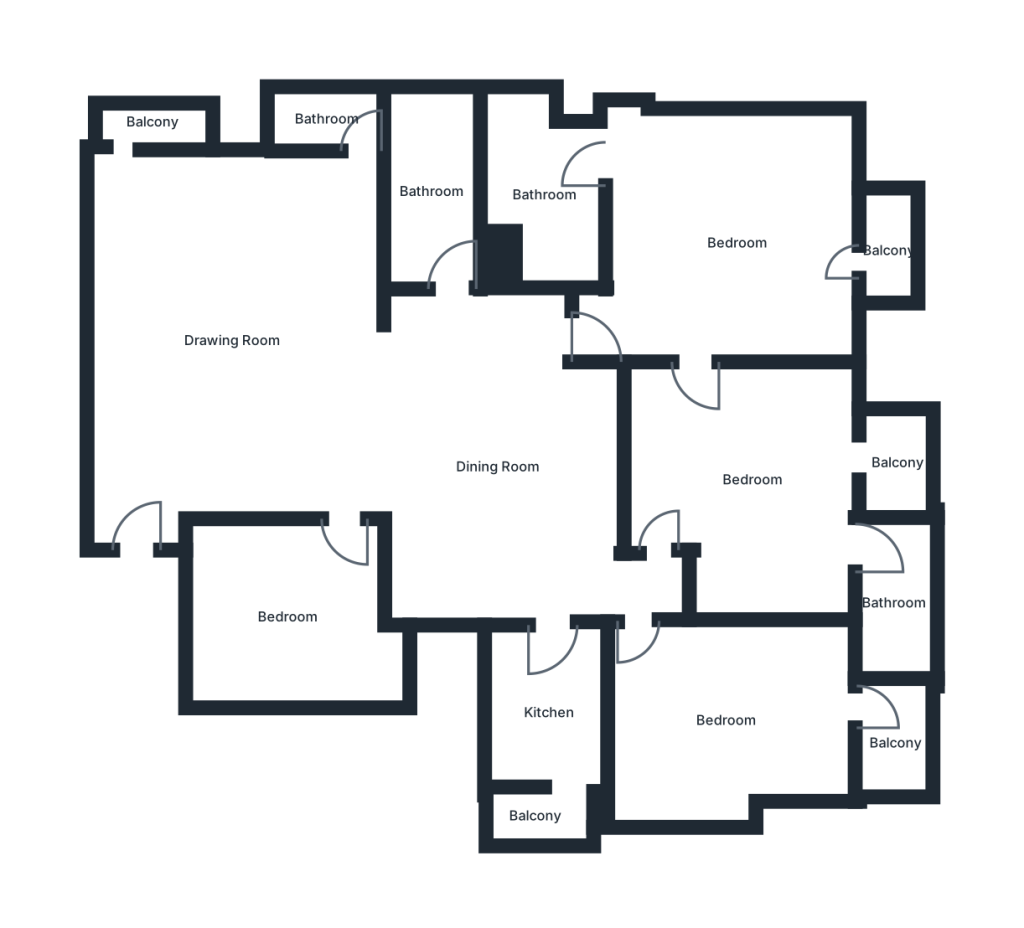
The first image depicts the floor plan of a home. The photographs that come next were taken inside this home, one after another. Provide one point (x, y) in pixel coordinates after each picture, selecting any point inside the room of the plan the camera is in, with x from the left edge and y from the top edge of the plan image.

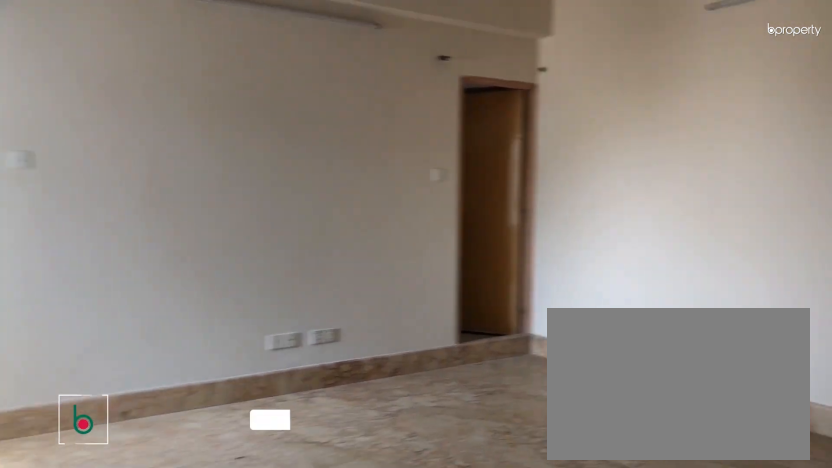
(229, 342)
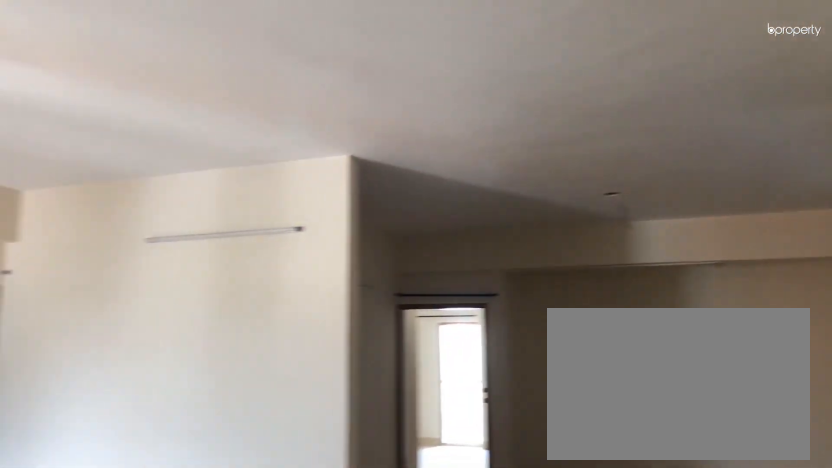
(229, 342)
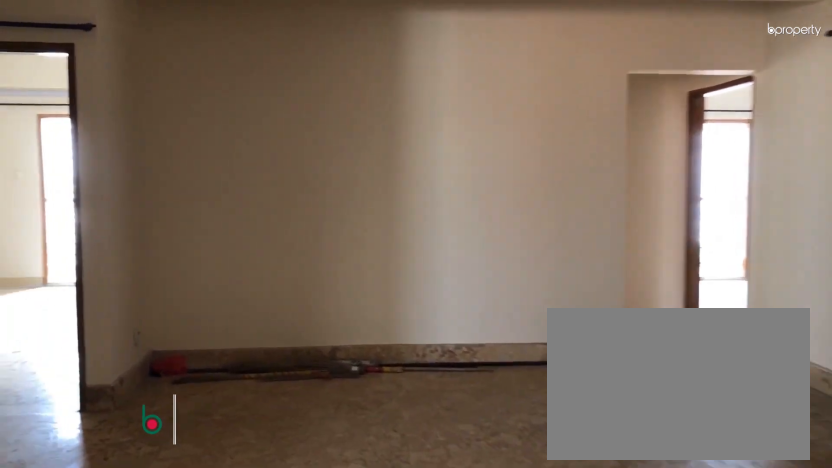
(493, 467)
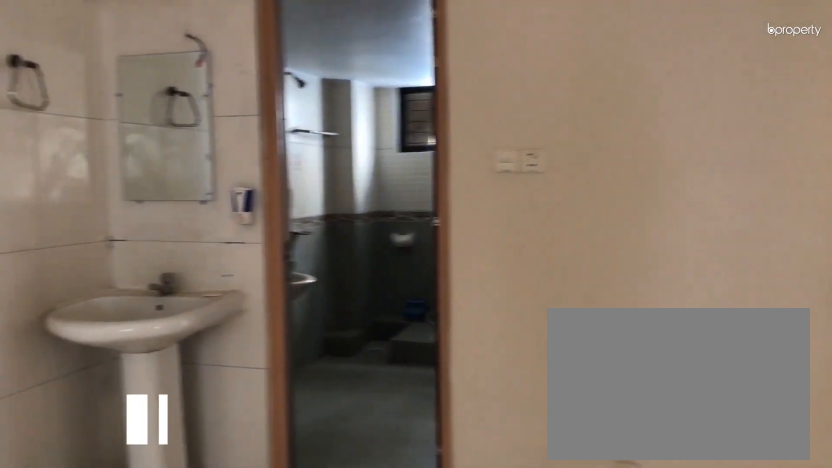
(493, 467)
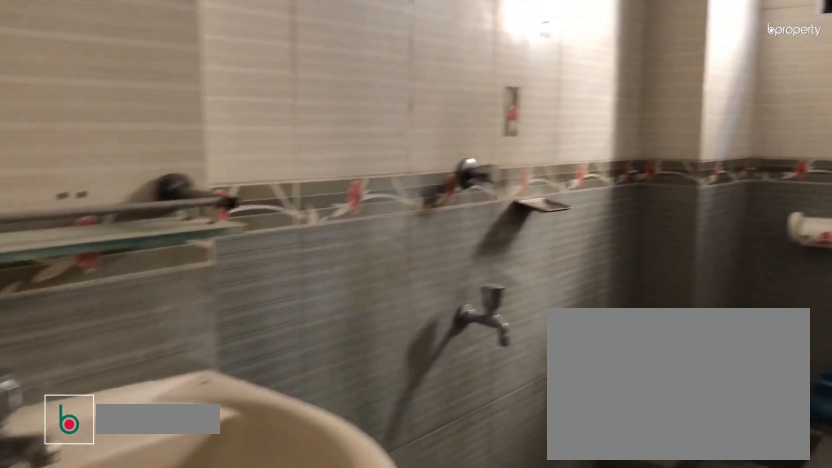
(432, 192)
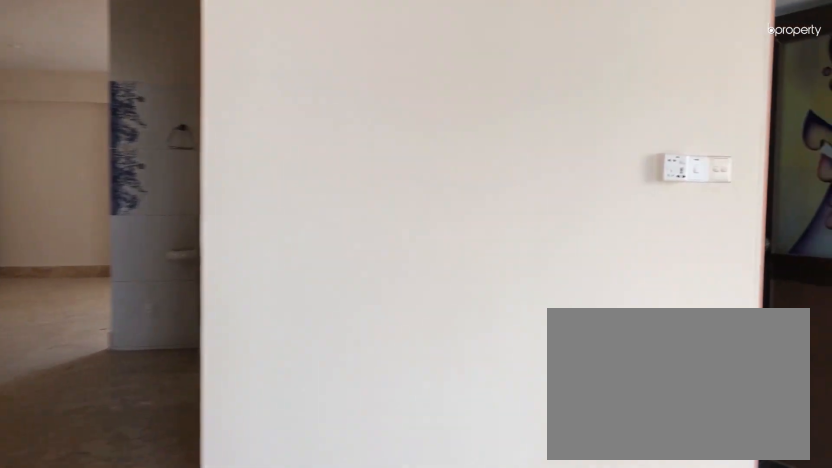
(736, 243)
